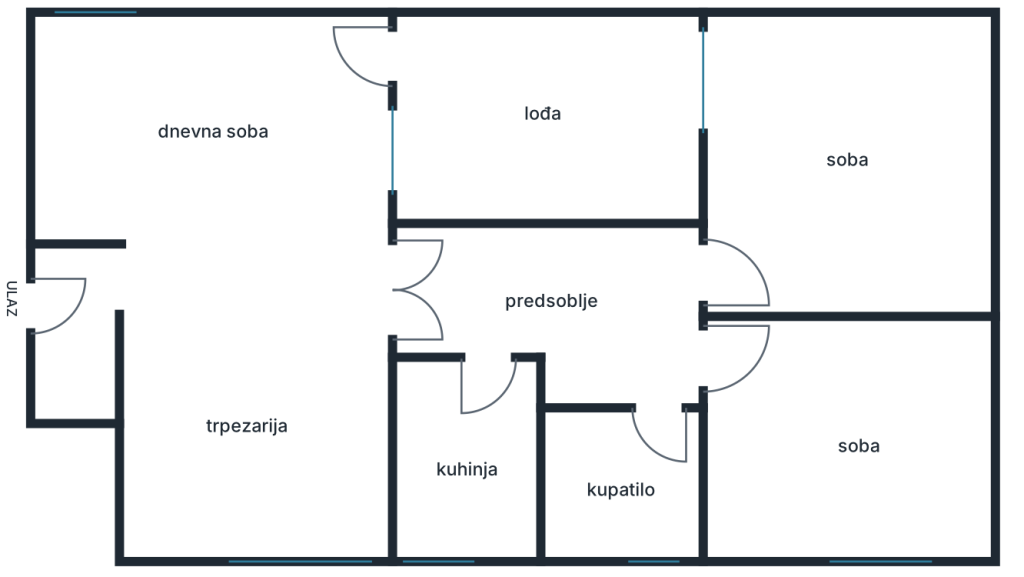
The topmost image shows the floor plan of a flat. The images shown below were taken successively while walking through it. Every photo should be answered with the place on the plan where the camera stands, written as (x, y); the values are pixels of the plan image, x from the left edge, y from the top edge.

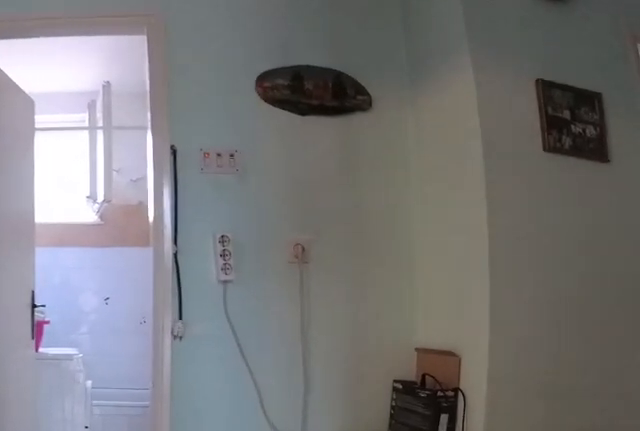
(635, 244)
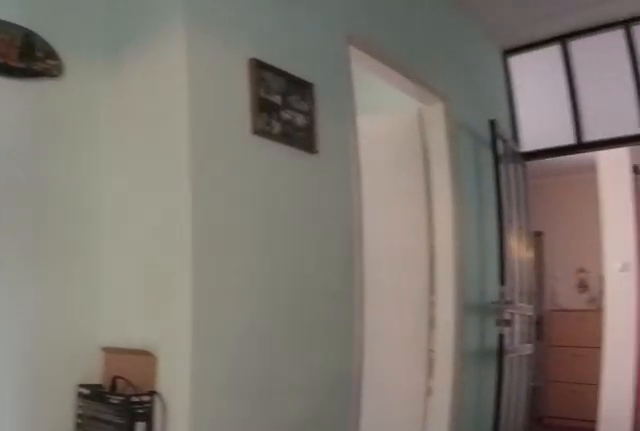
(641, 292)
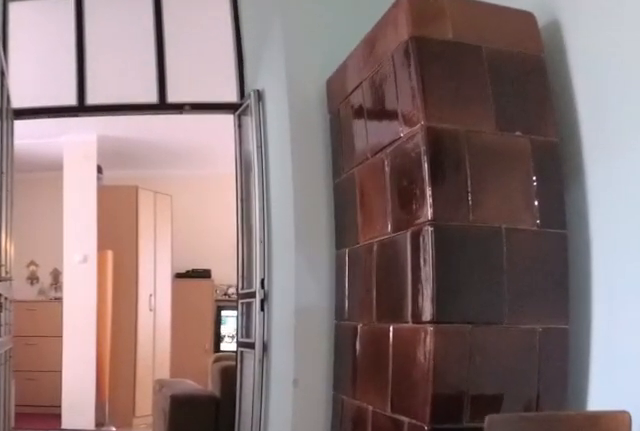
(566, 297)
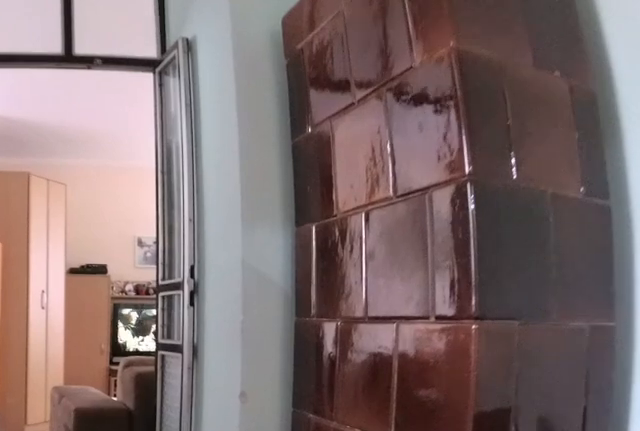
(531, 293)
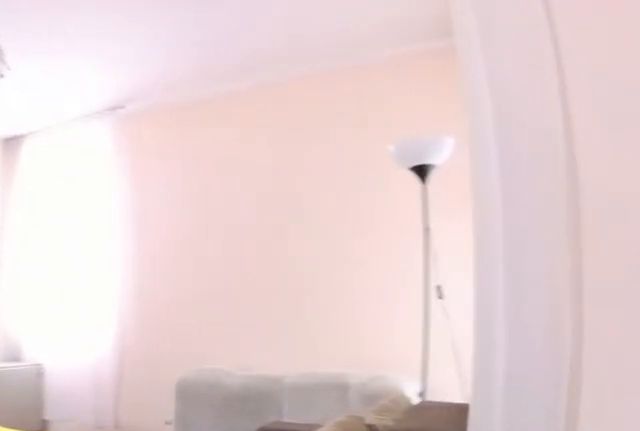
(381, 293)
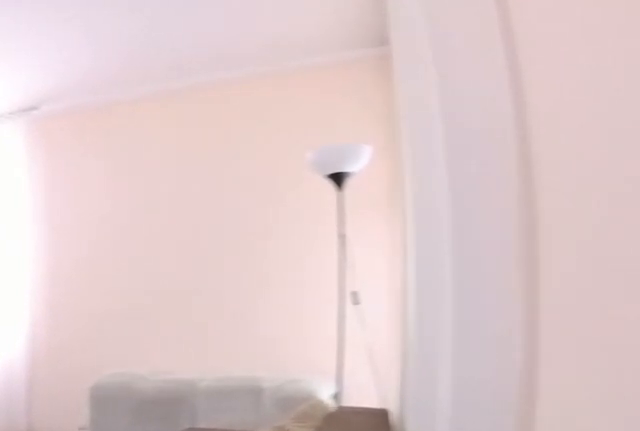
(380, 296)
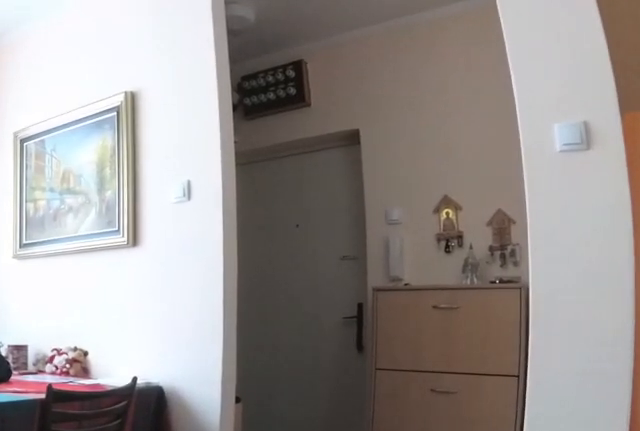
(343, 281)
